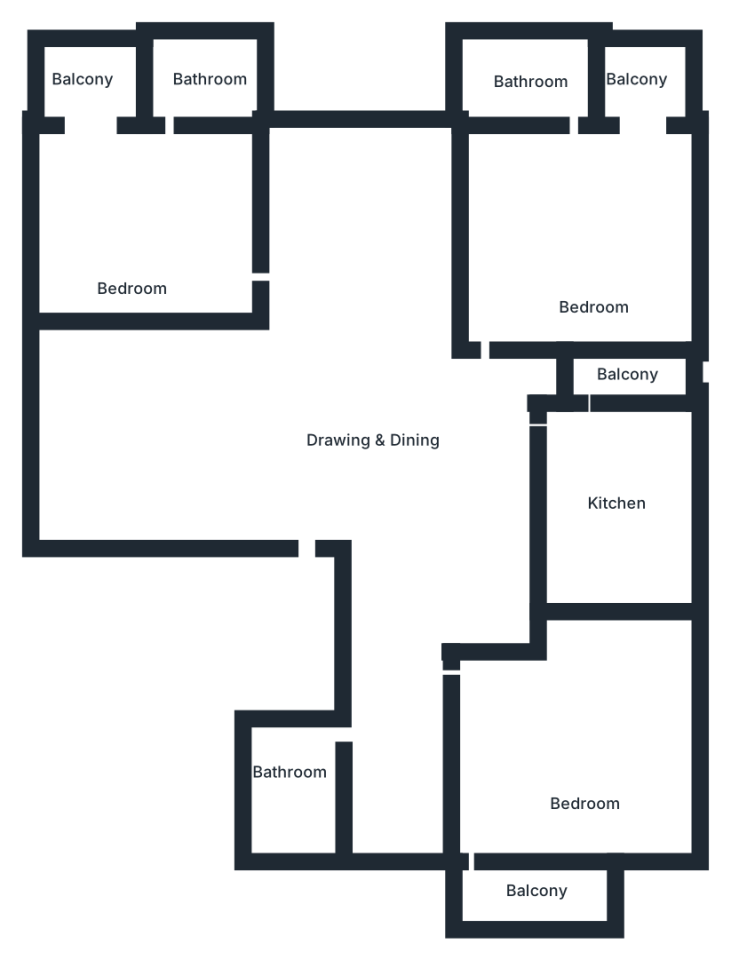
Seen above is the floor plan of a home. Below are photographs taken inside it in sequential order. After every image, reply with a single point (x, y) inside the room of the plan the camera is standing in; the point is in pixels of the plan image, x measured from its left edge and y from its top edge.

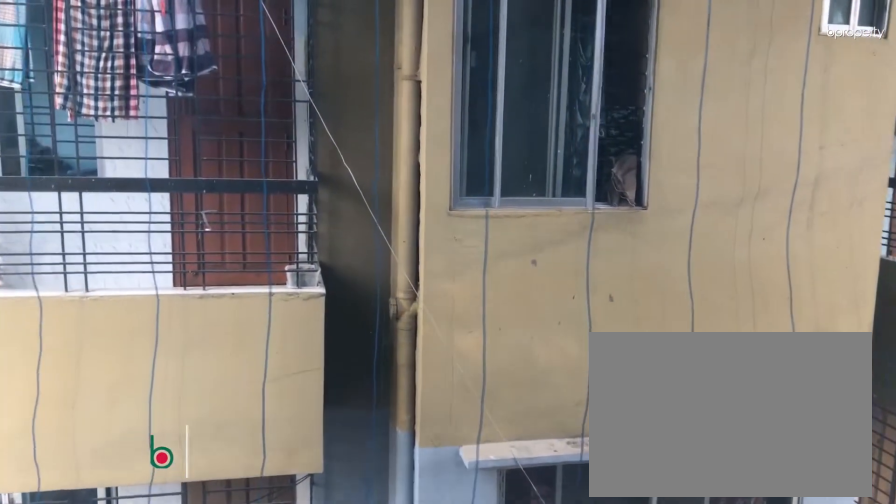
(535, 898)
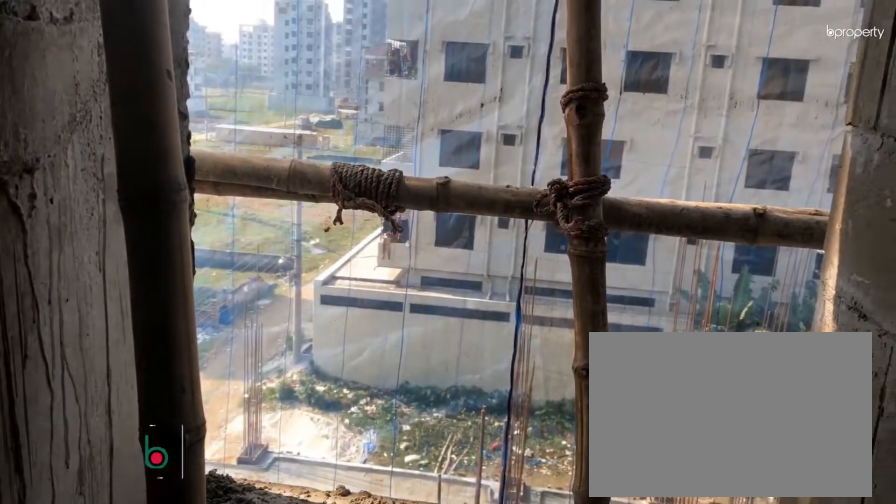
(646, 371)
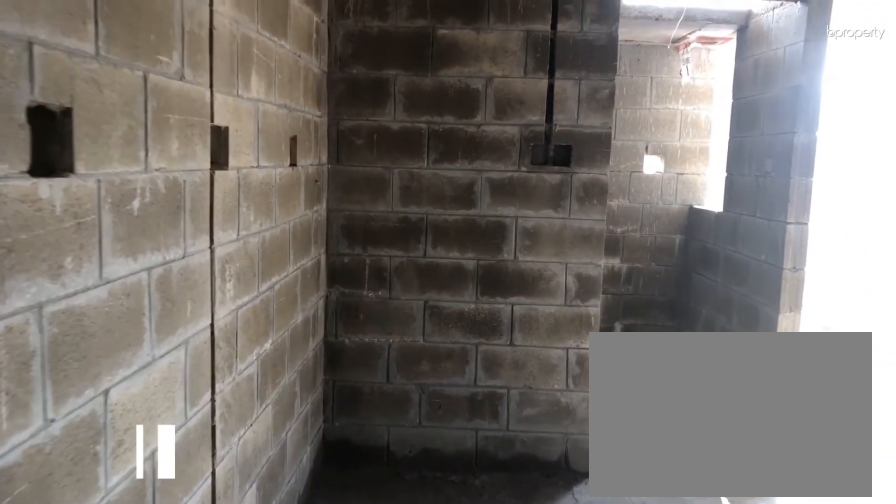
(597, 225)
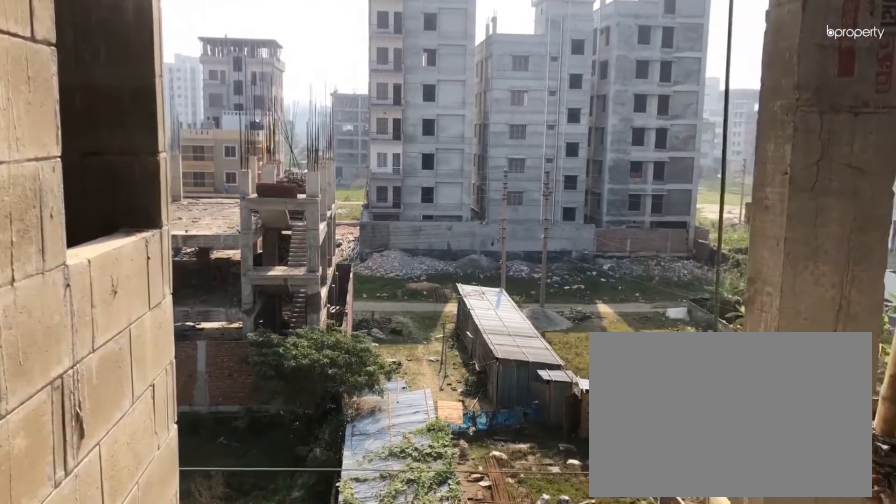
(639, 73)
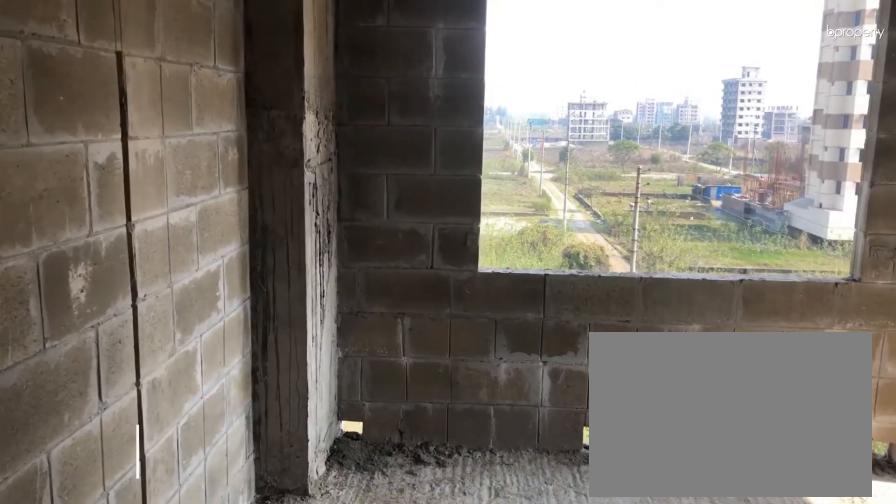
(133, 218)
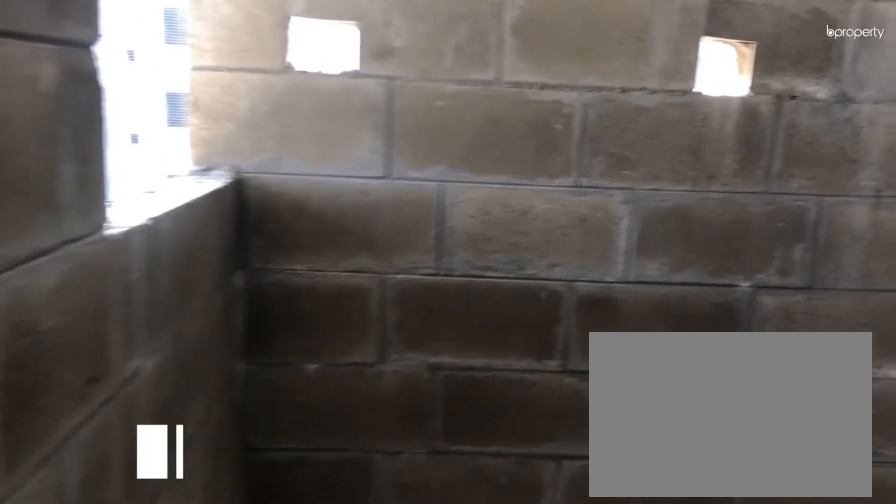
(201, 87)
